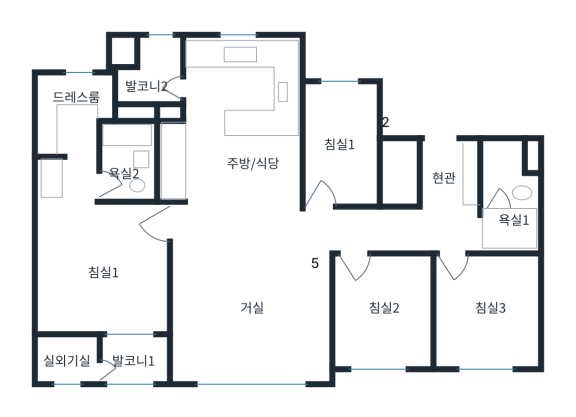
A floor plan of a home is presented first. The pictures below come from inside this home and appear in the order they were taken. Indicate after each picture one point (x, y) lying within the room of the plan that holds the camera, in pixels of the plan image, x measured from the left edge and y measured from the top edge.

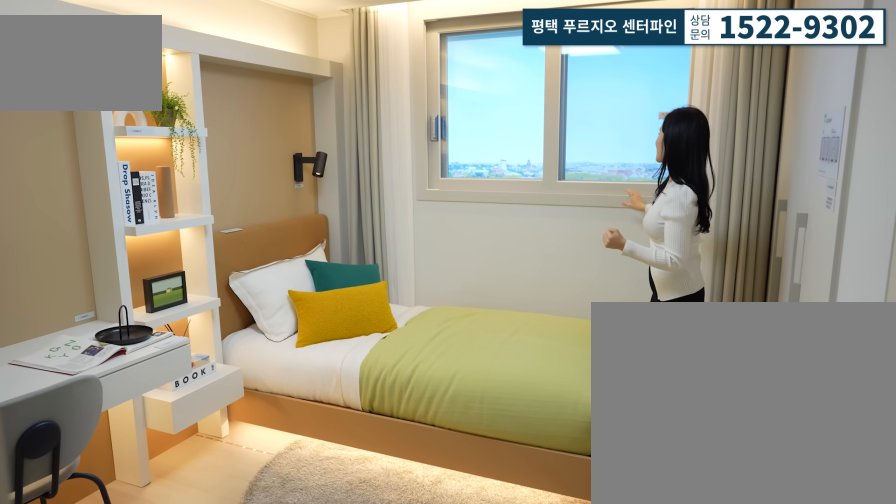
(489, 314)
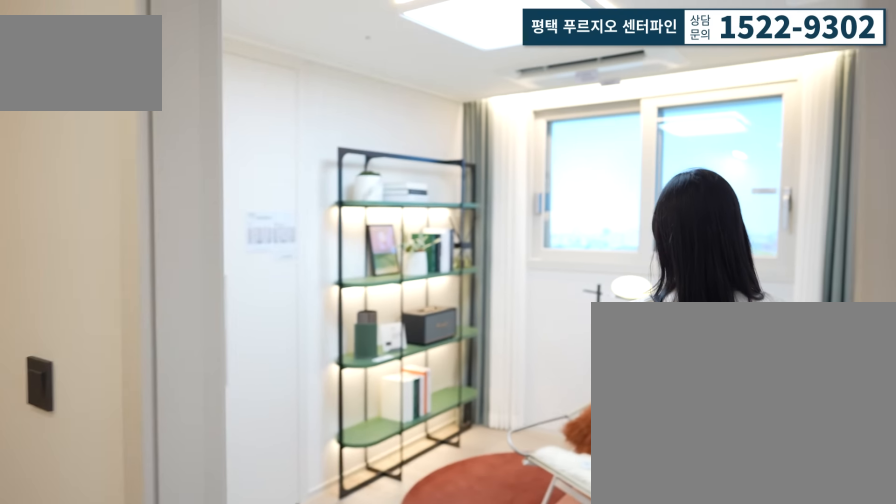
(386, 325)
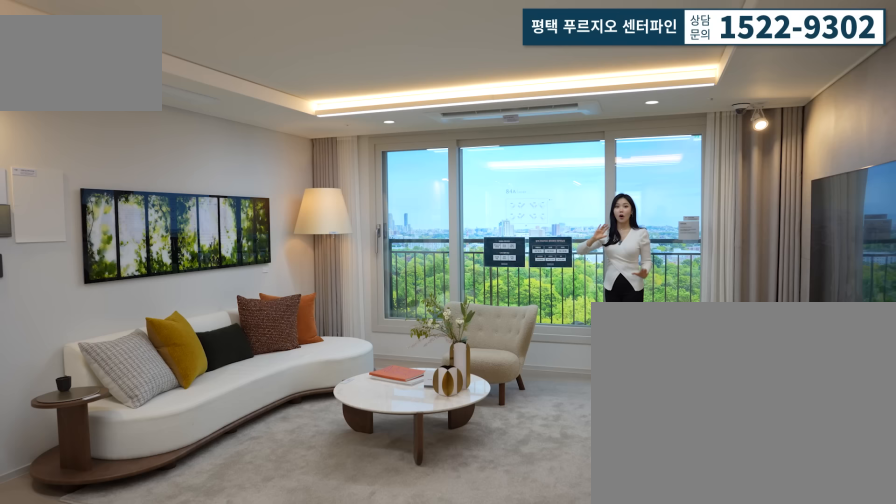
(246, 321)
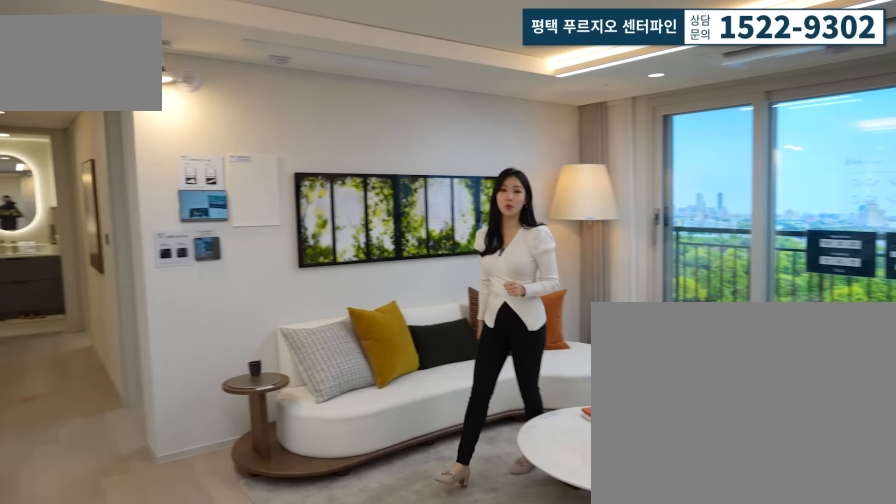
(247, 308)
